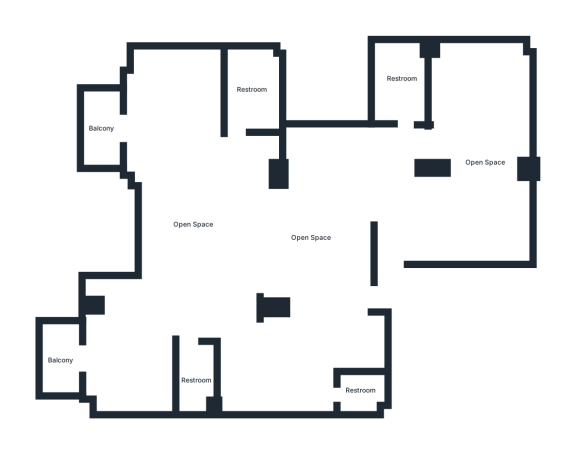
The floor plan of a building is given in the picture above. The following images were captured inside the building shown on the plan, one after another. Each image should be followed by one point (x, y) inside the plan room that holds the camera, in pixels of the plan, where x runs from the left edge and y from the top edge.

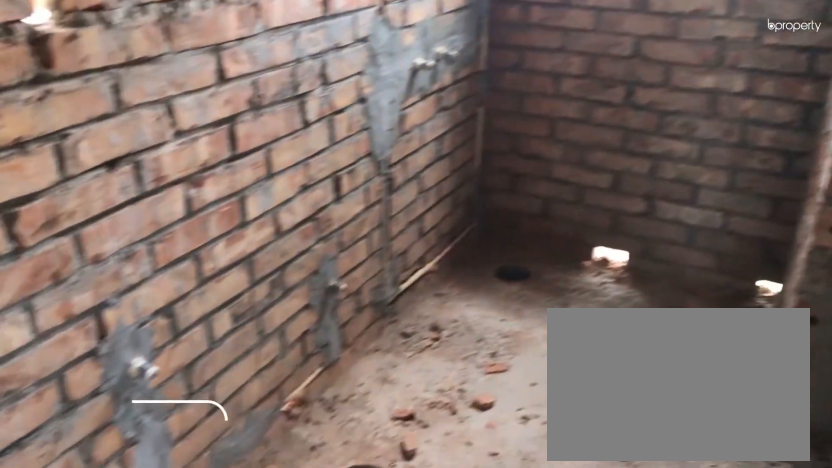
(400, 84)
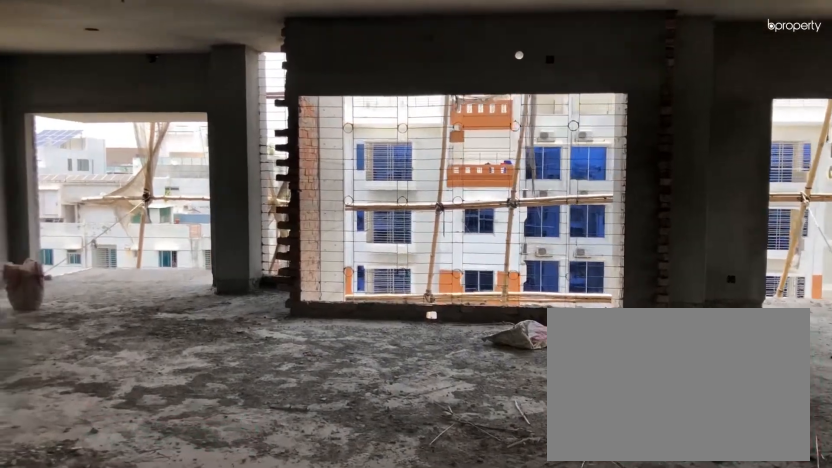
(294, 237)
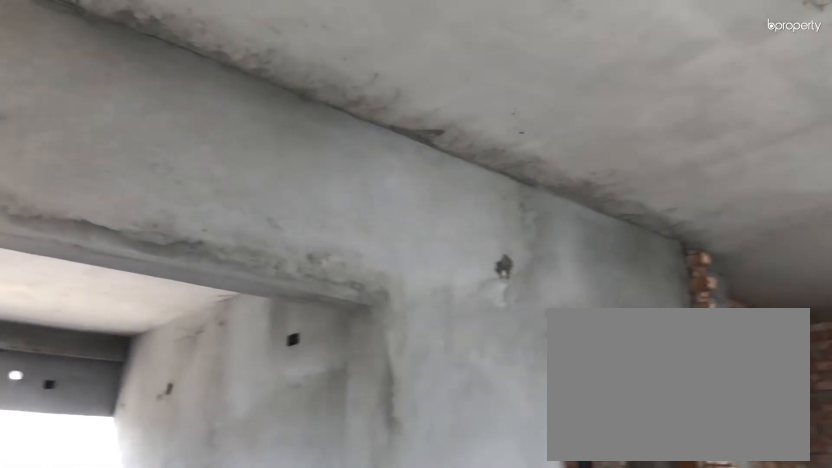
(272, 242)
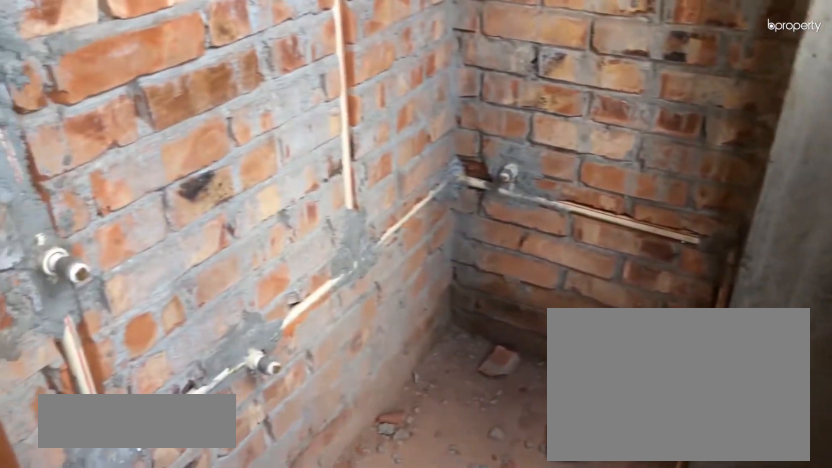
(360, 392)
